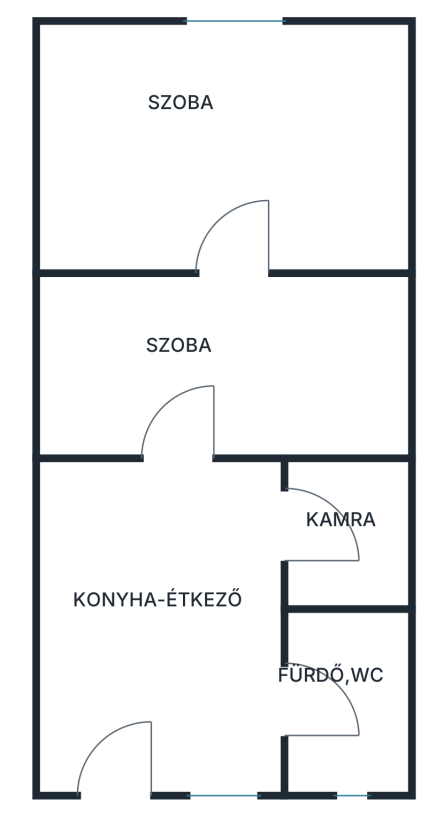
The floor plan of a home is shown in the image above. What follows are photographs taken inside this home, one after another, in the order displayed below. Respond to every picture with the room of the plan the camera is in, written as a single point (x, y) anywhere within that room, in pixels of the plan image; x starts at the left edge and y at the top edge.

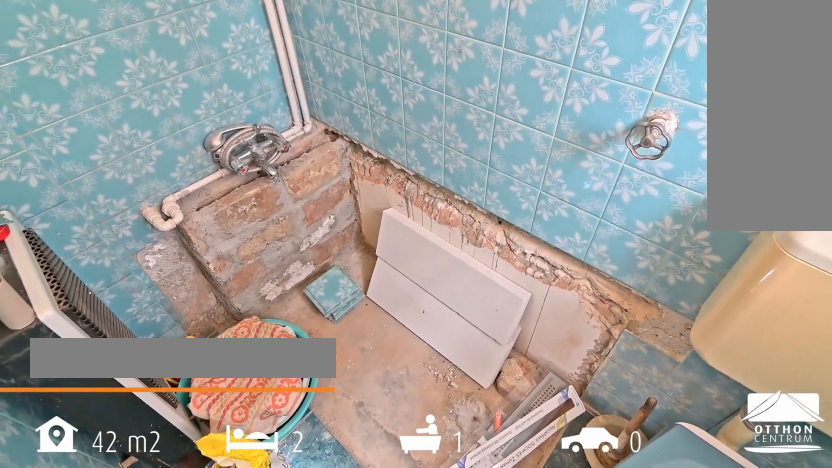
(349, 693)
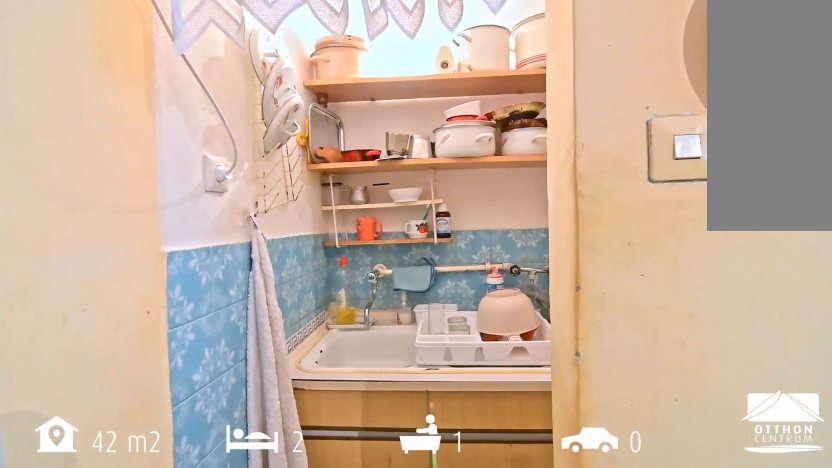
(354, 532)
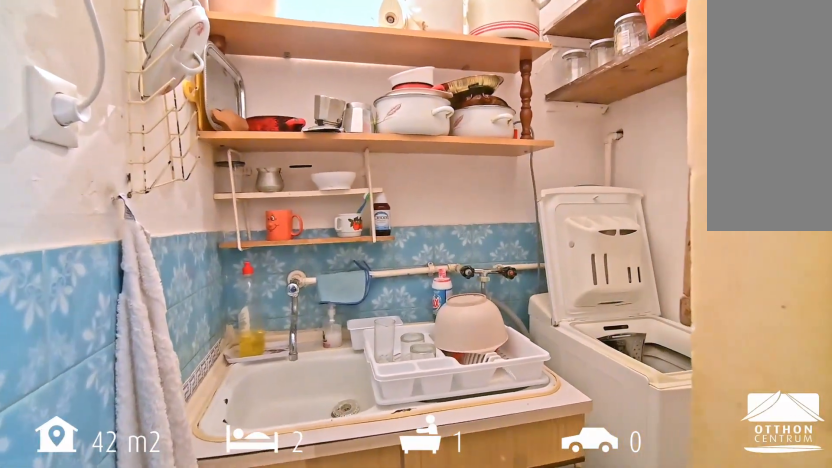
(354, 532)
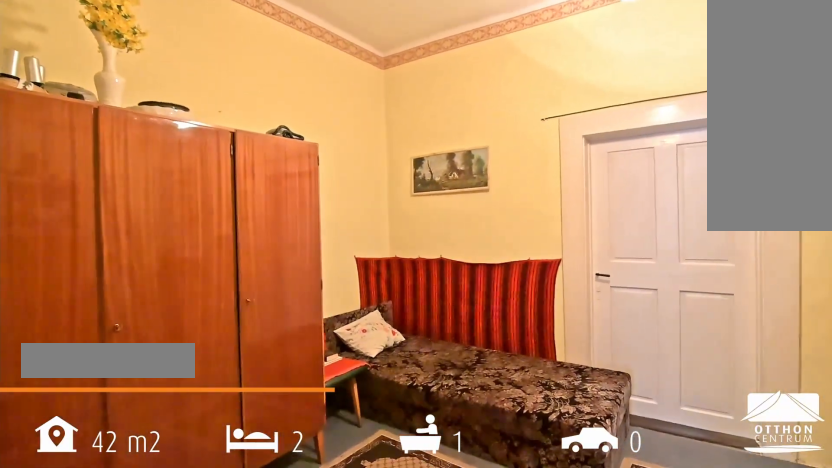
(215, 371)
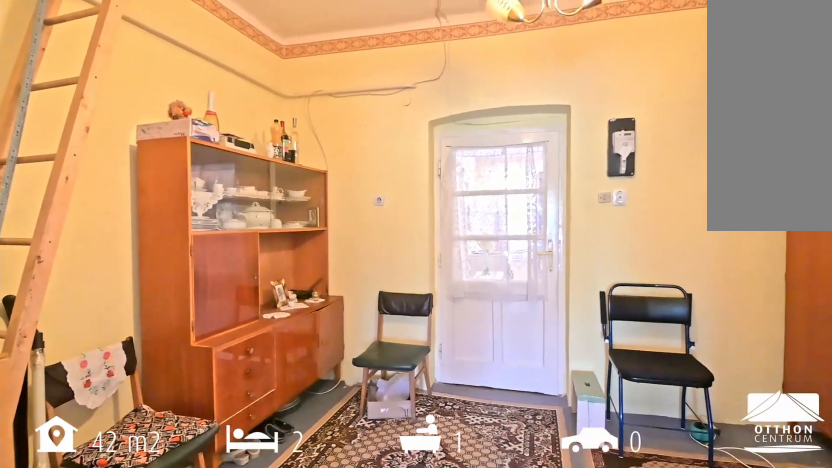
(215, 371)
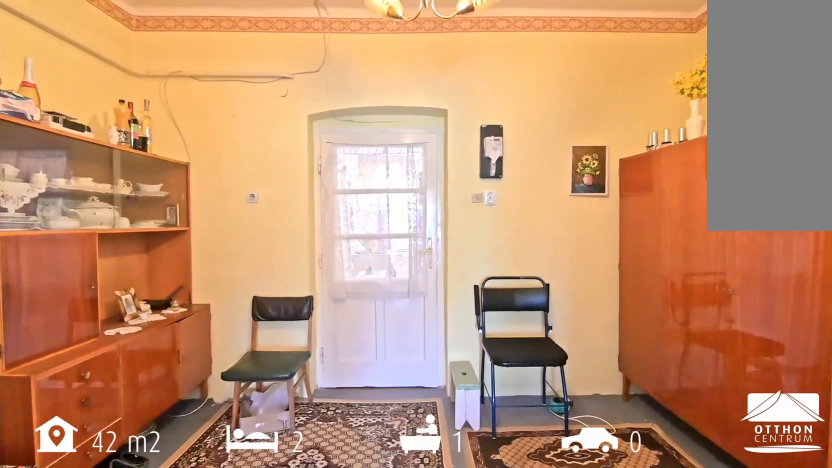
(215, 371)
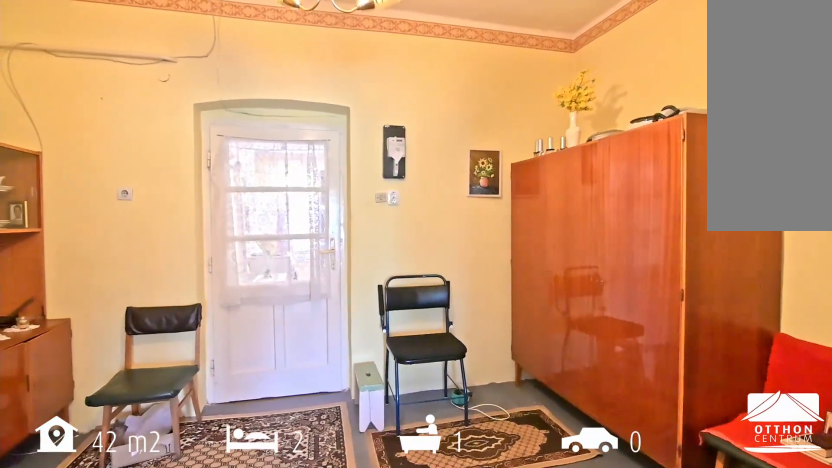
(215, 371)
